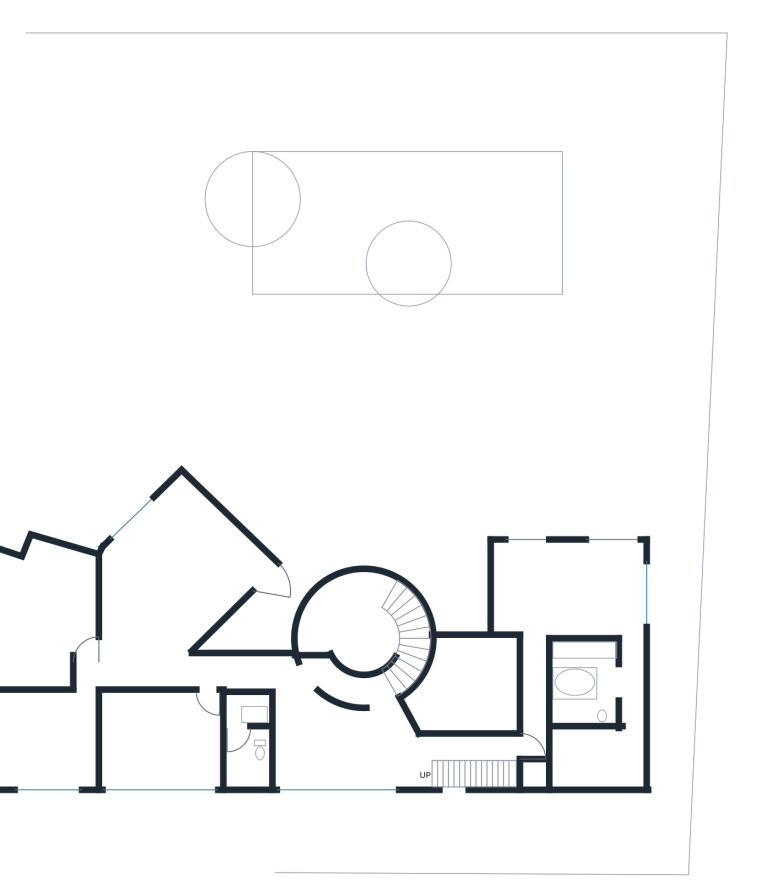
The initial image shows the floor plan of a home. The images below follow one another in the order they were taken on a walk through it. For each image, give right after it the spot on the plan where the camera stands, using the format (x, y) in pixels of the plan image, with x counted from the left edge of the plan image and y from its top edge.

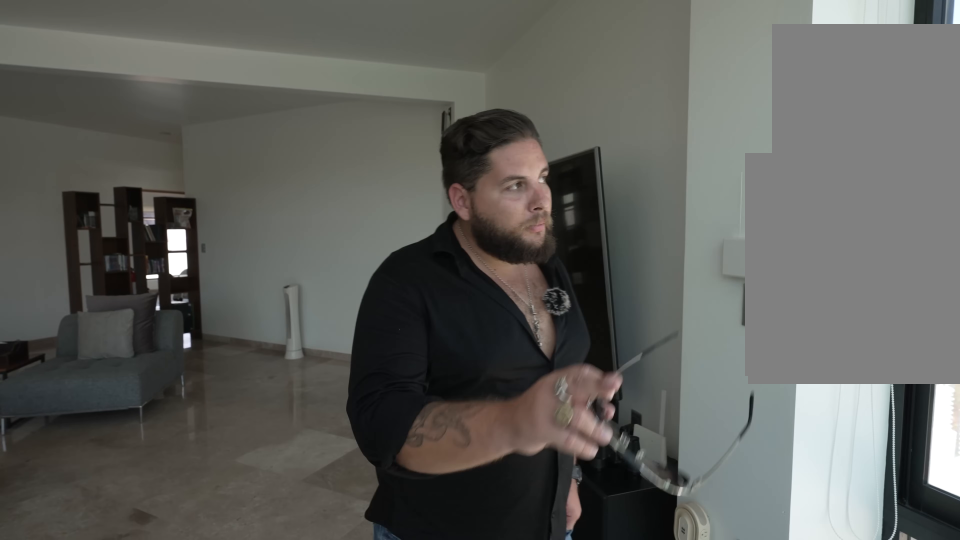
(182, 508)
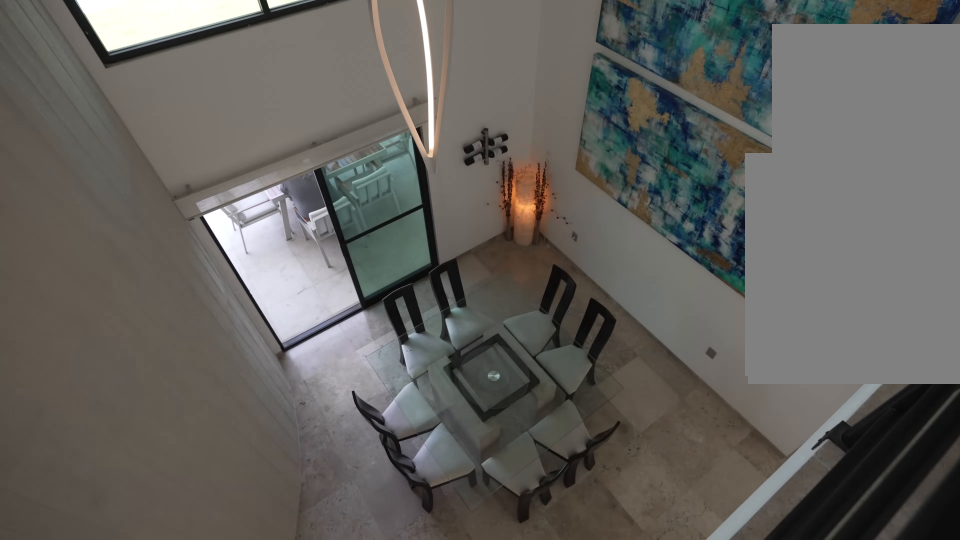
(418, 744)
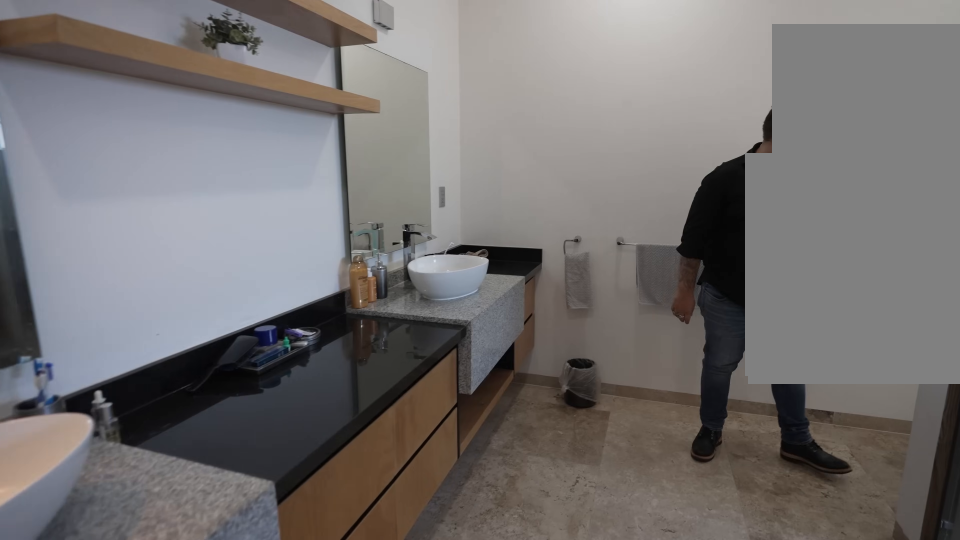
(627, 661)
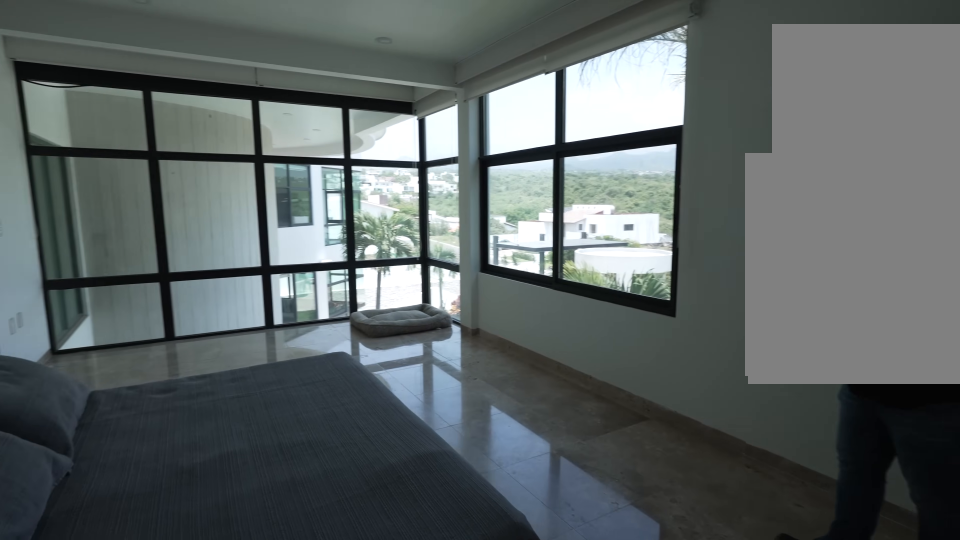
(617, 560)
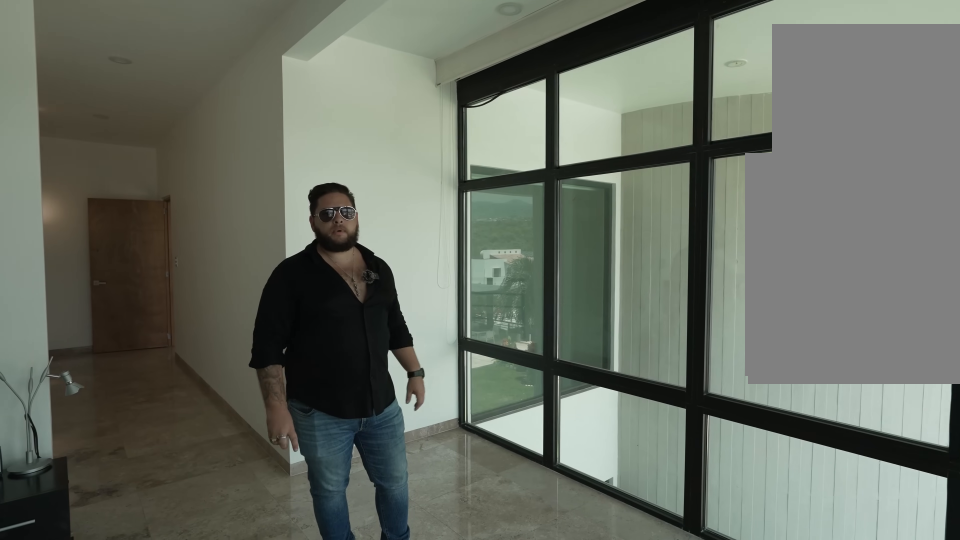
(556, 560)
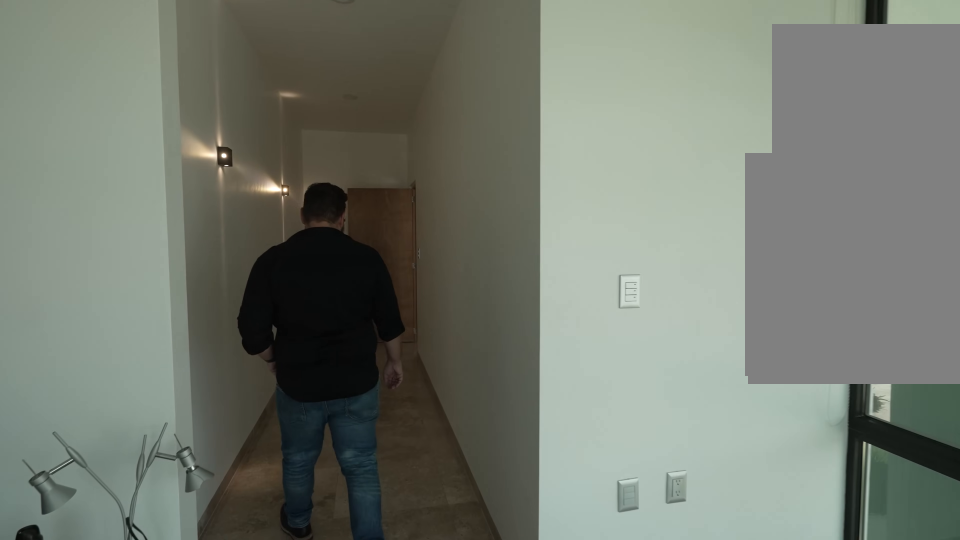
(556, 560)
